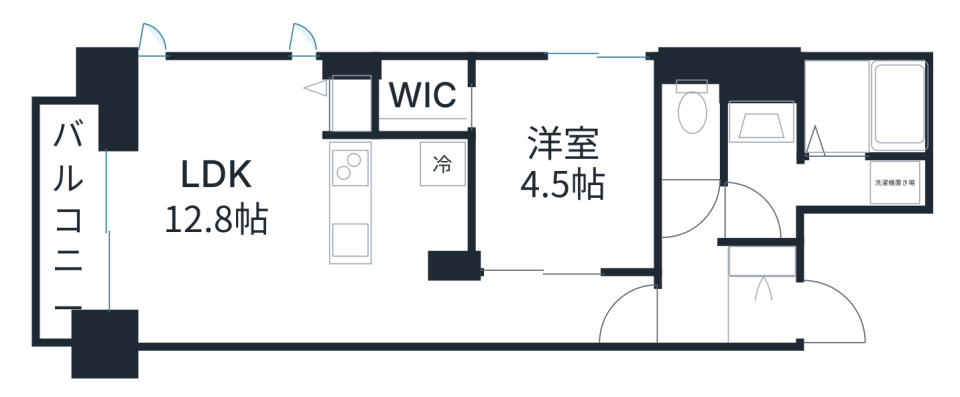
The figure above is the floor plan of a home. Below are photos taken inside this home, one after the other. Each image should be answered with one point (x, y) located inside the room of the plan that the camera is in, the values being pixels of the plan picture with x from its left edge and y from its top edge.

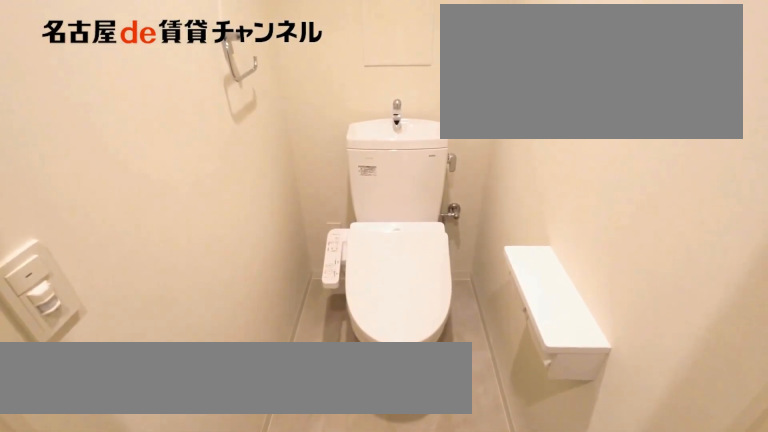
(693, 117)
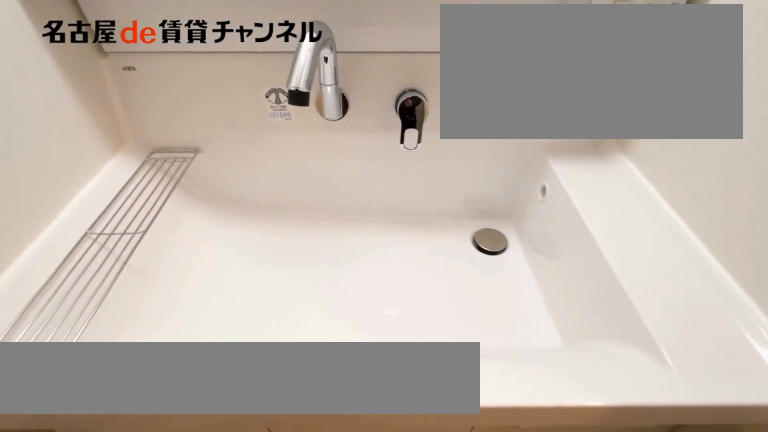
(818, 184)
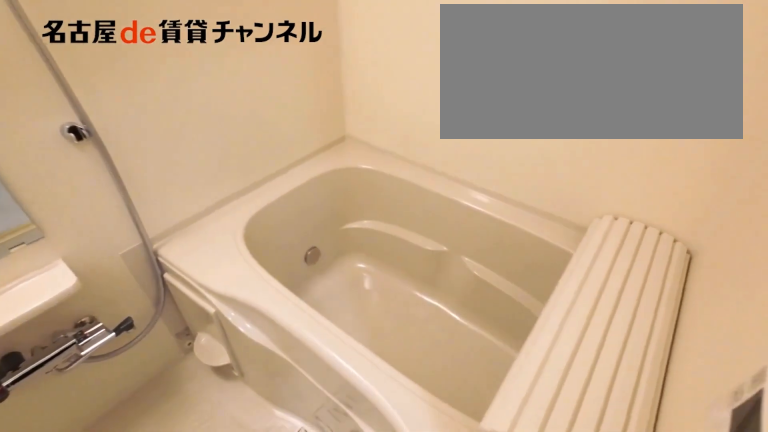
(817, 141)
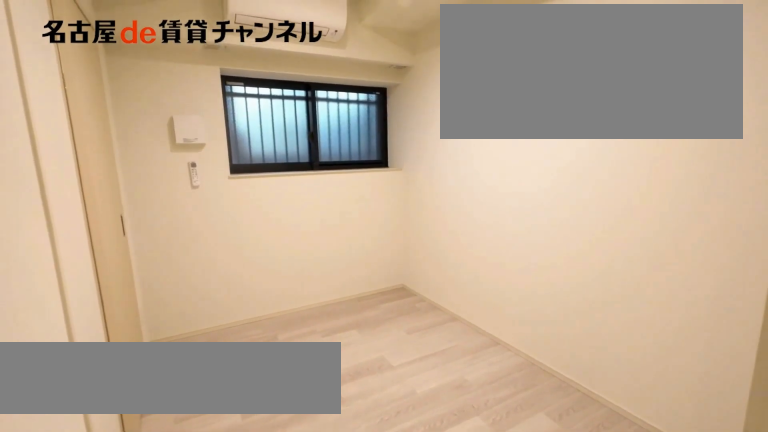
(564, 165)
